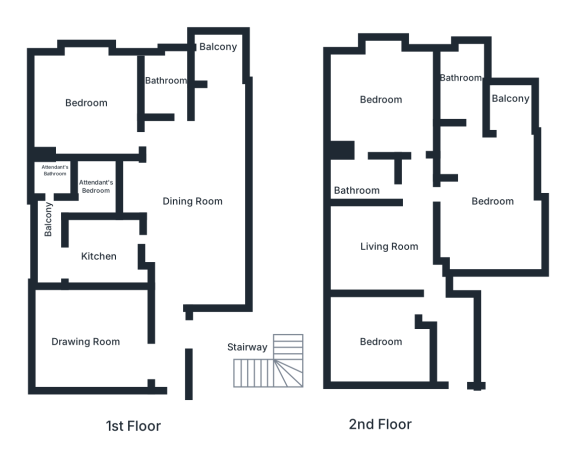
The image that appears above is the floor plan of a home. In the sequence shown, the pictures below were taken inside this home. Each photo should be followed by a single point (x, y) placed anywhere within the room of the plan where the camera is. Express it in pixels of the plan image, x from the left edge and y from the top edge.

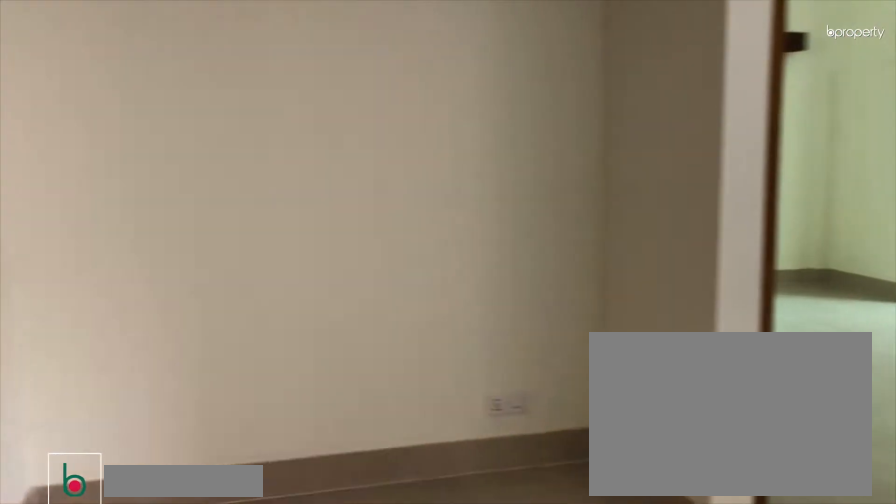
(193, 193)
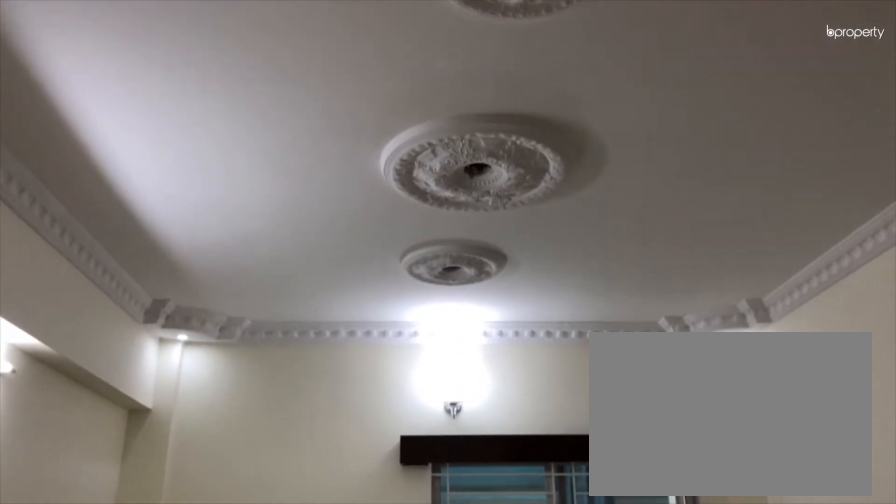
(89, 334)
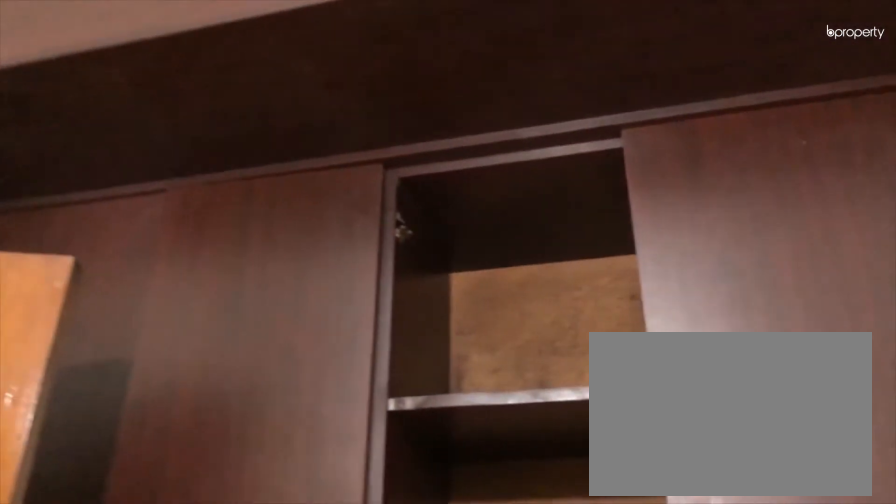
(98, 255)
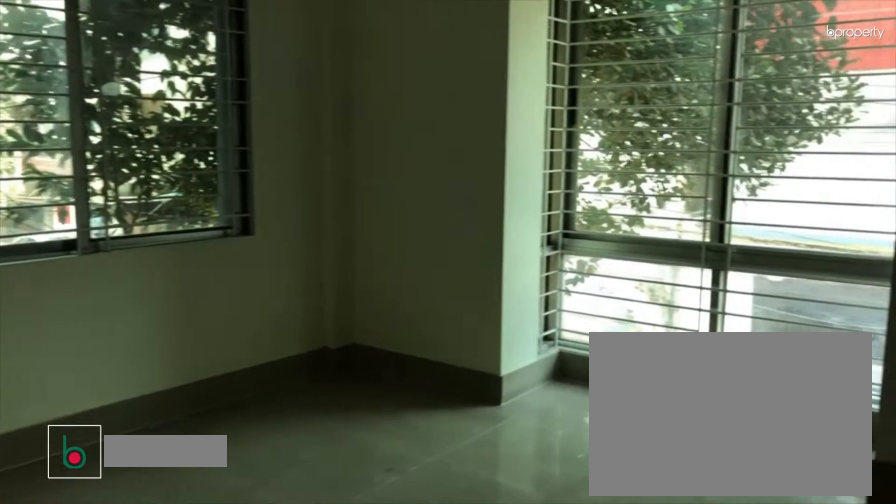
(89, 102)
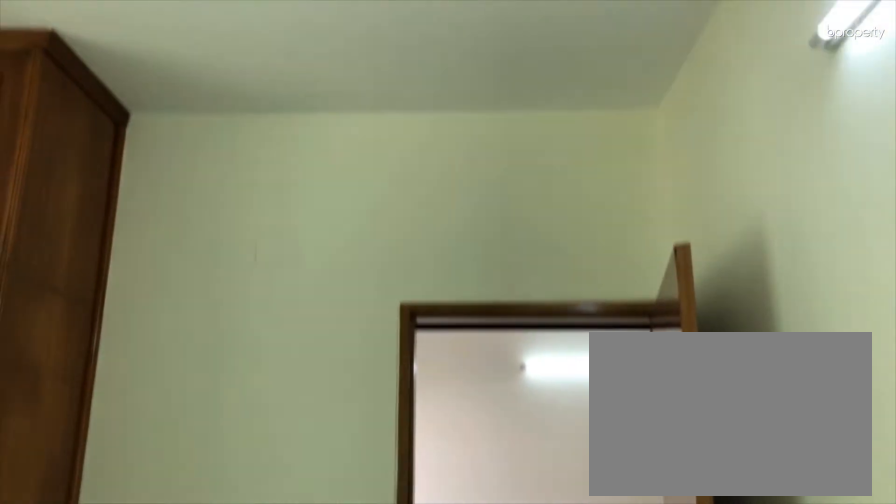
(89, 102)
